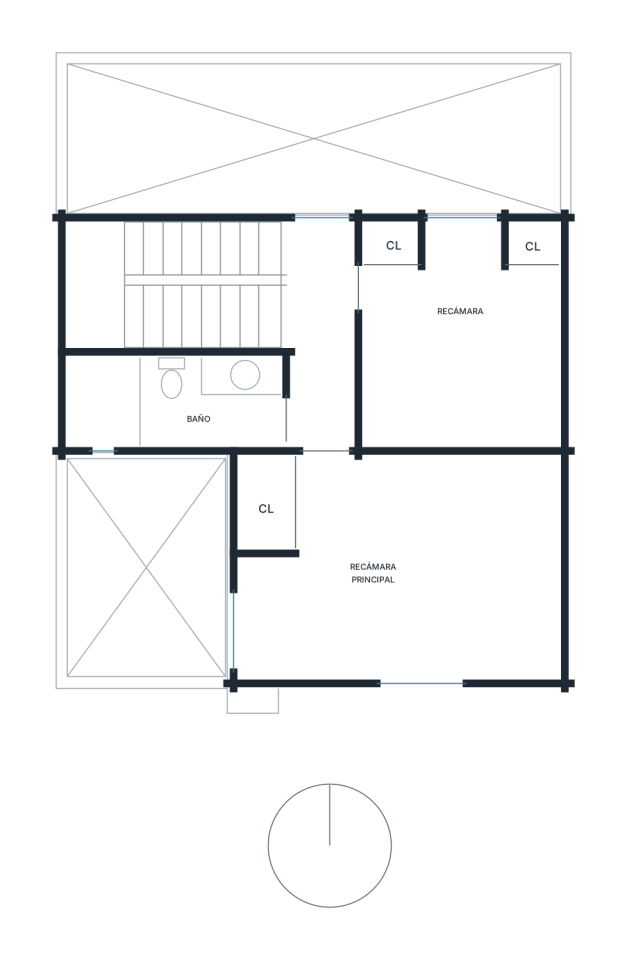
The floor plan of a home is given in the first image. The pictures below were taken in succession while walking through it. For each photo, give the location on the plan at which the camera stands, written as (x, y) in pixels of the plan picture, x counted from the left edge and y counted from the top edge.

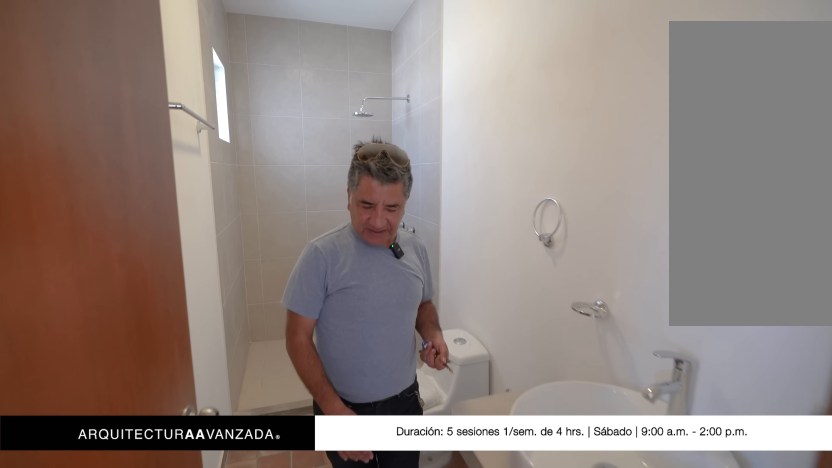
(249, 416)
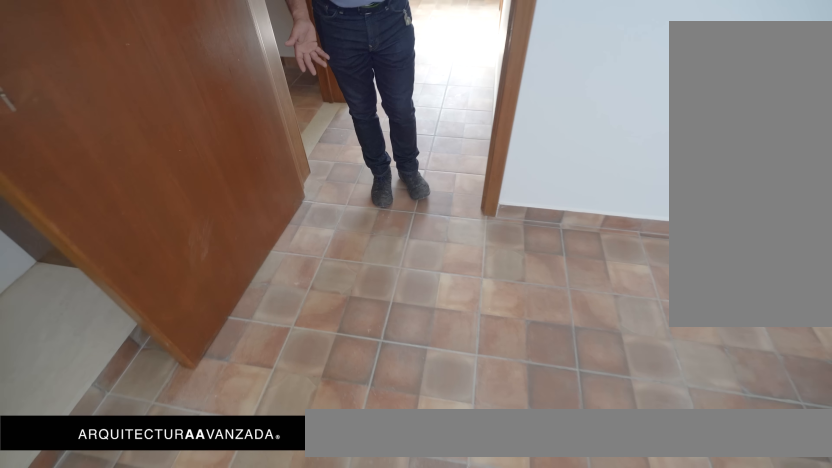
(326, 413)
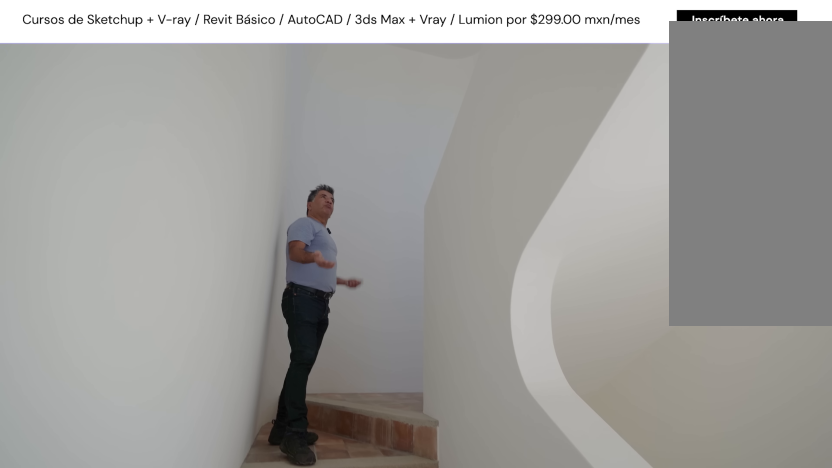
(308, 313)
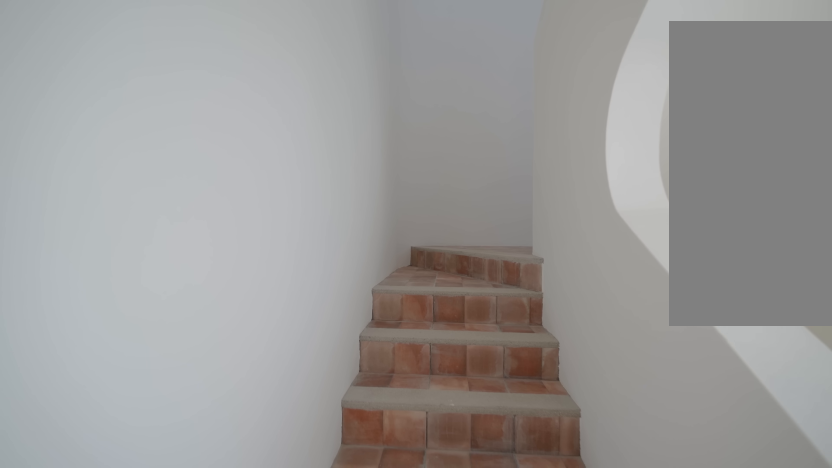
(263, 317)
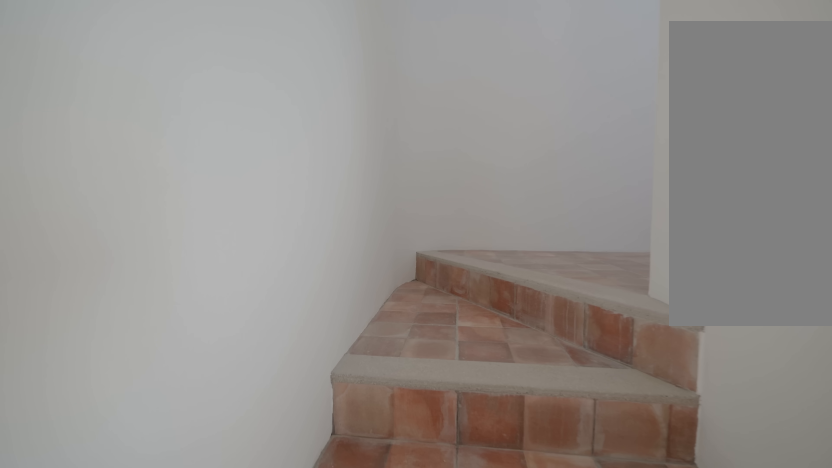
(270, 316)
